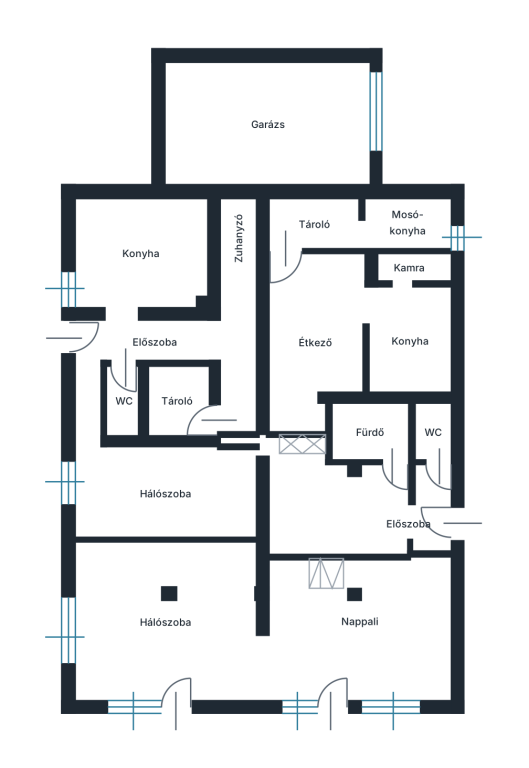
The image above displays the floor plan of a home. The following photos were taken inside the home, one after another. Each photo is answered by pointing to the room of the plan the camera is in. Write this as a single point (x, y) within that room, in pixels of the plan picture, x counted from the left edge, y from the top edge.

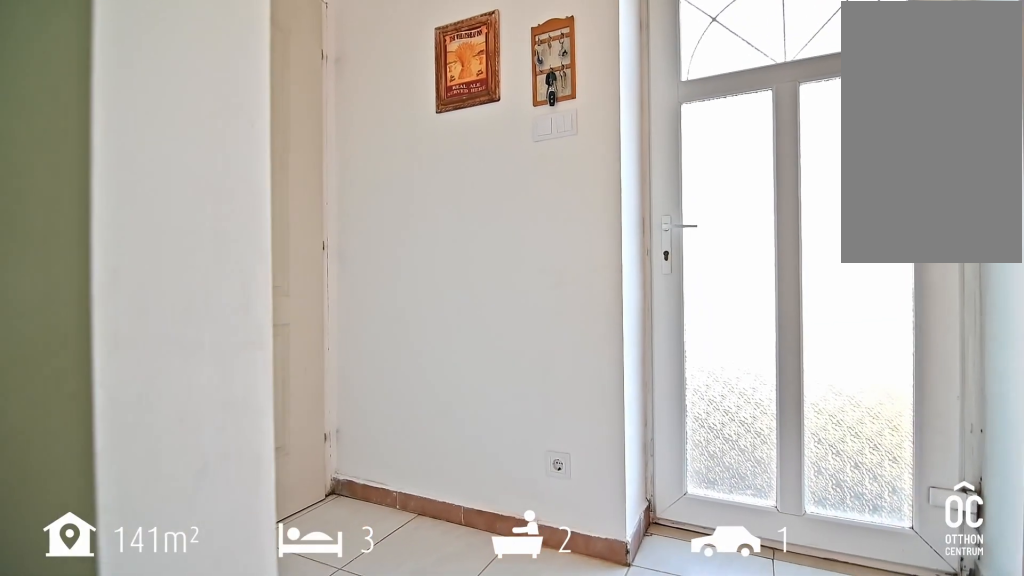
(430, 509)
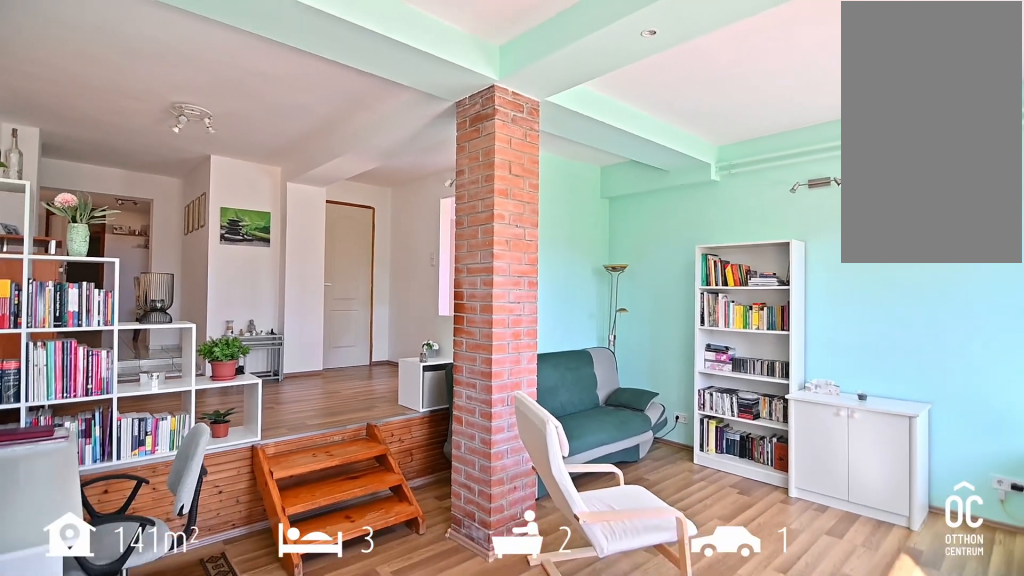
(357, 576)
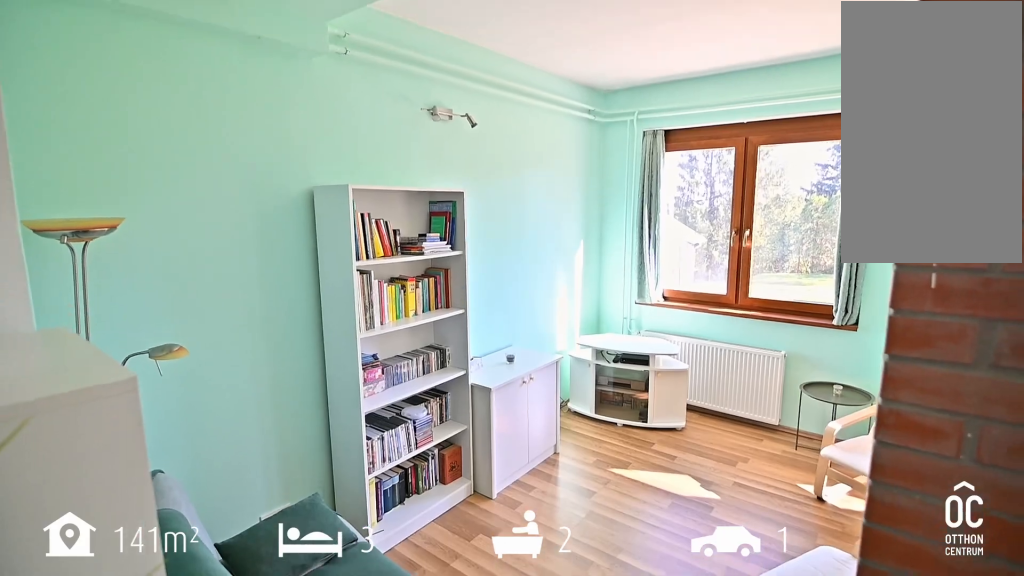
(357, 577)
